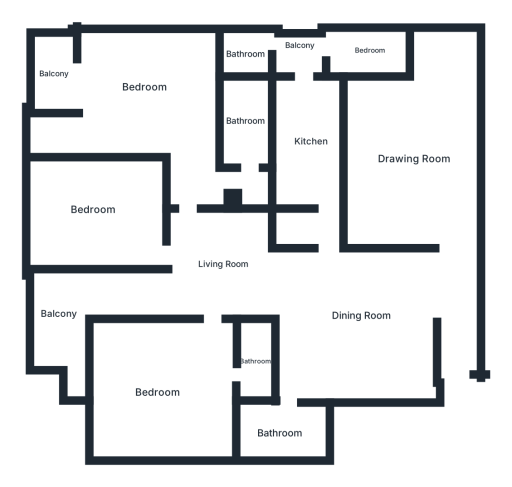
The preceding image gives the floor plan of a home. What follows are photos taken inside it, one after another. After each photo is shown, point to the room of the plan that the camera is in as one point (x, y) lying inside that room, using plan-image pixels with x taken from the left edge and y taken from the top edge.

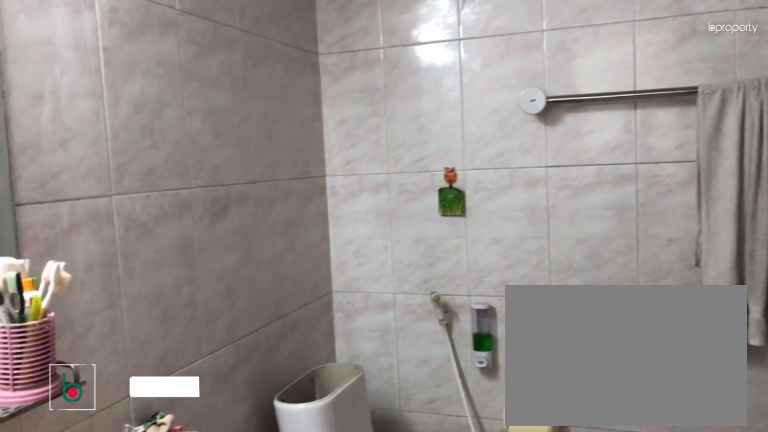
(275, 429)
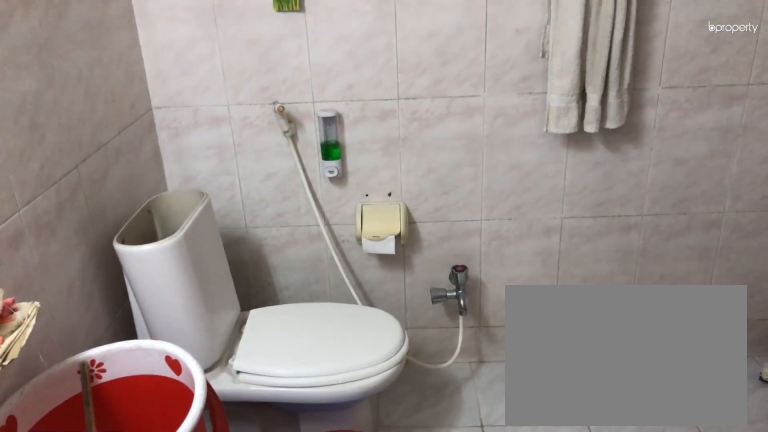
(275, 429)
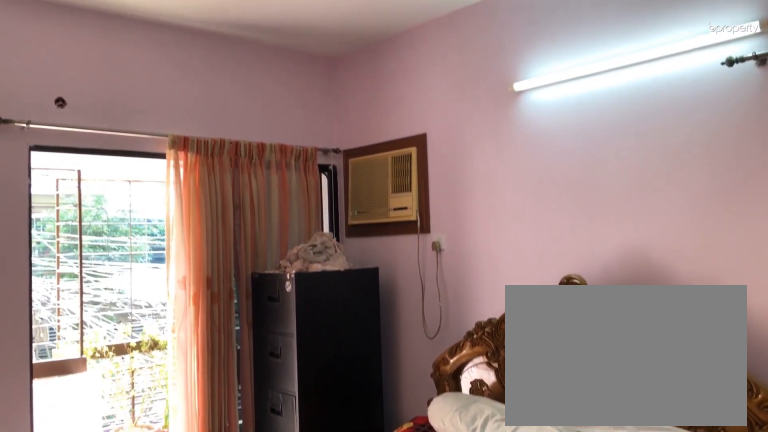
(143, 84)
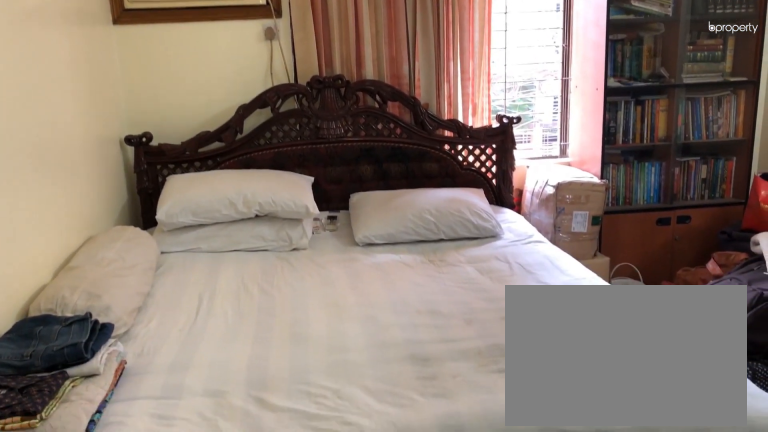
(94, 211)
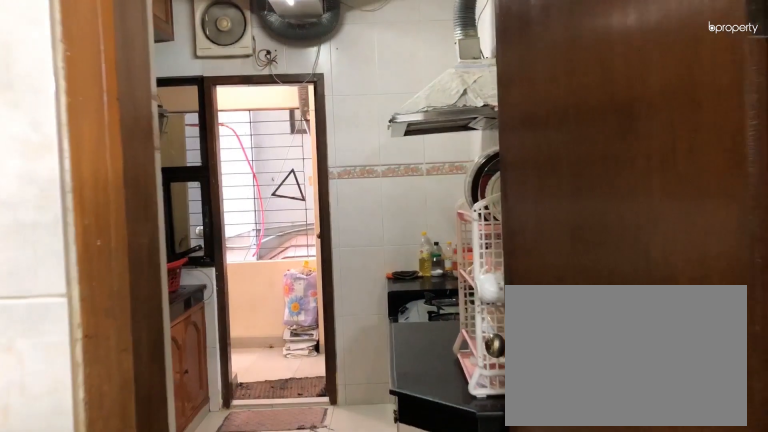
(310, 142)
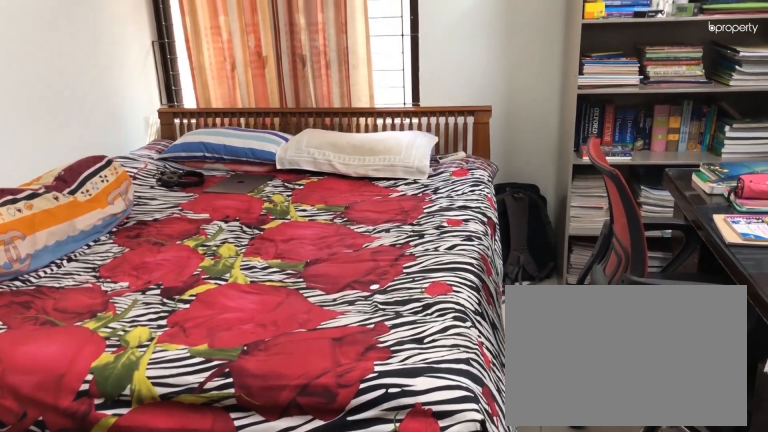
(156, 391)
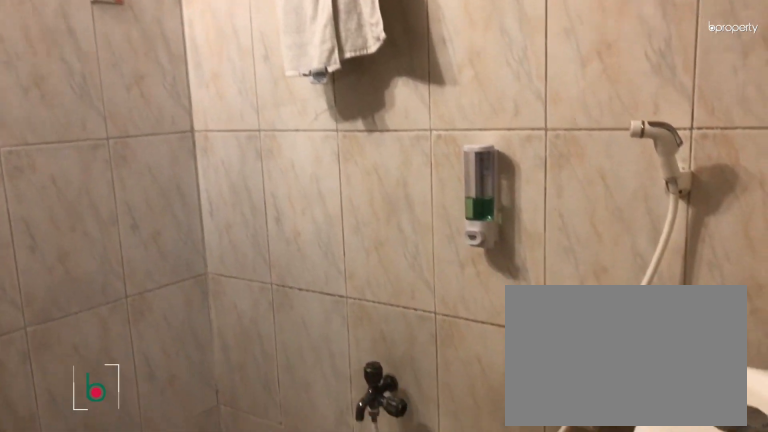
(255, 357)
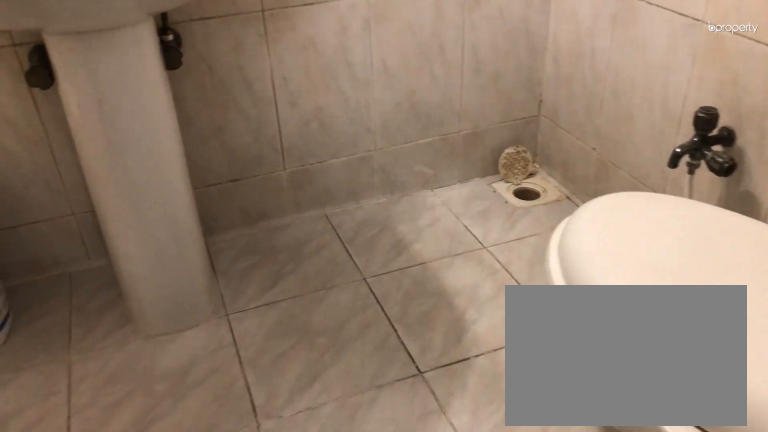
(255, 357)
